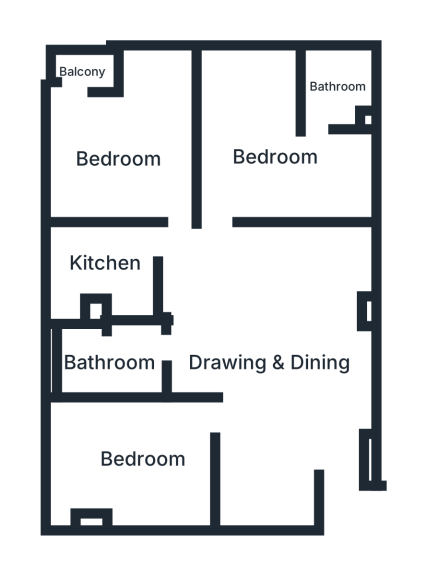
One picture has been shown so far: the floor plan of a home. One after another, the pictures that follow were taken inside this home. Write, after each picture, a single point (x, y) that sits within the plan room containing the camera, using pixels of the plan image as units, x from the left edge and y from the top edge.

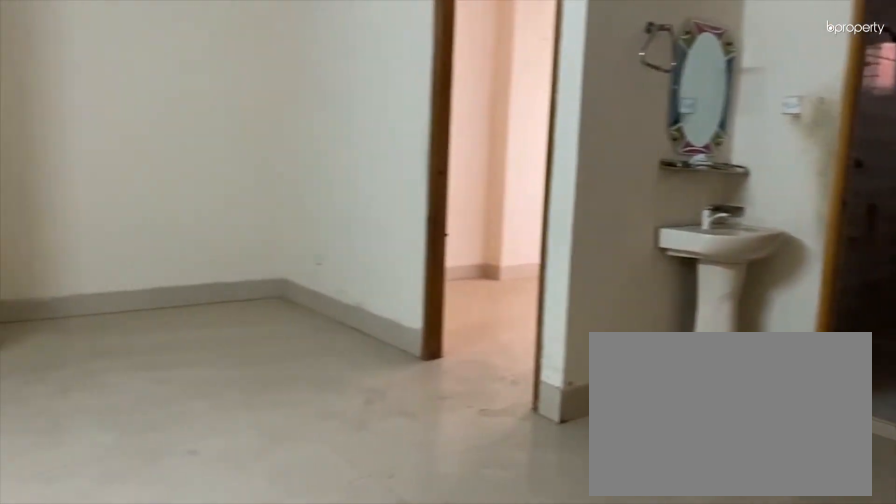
(271, 368)
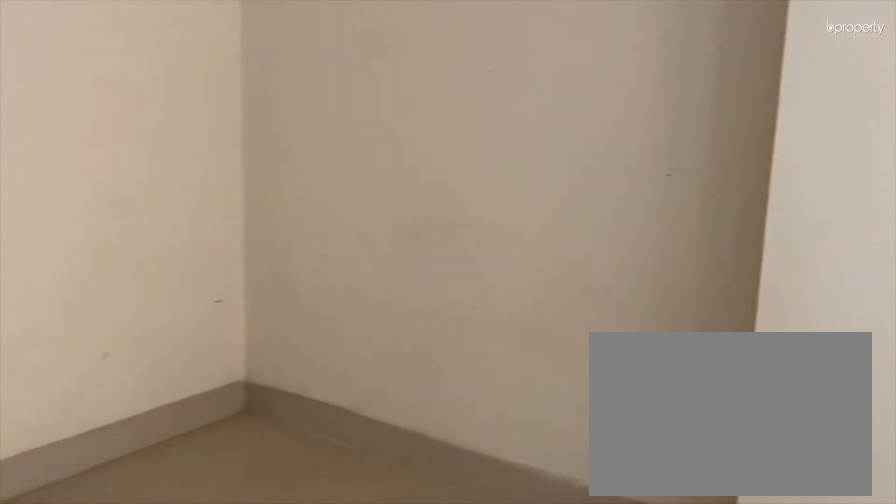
(147, 454)
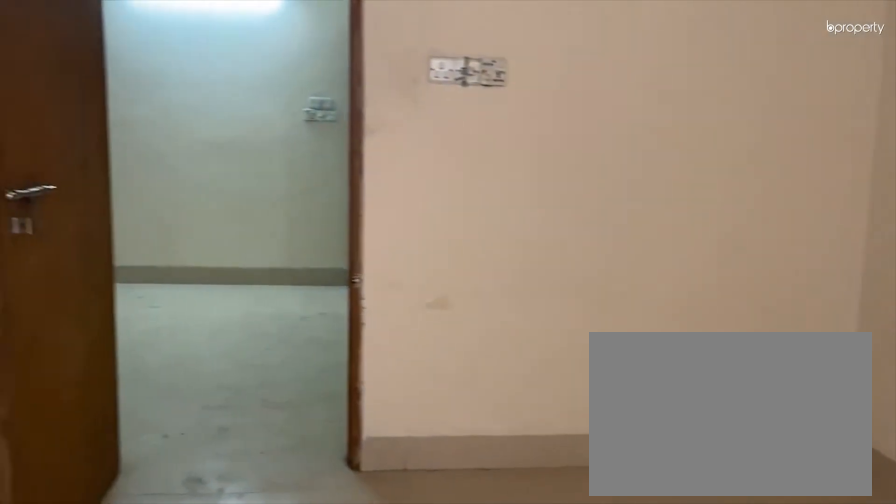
(147, 454)
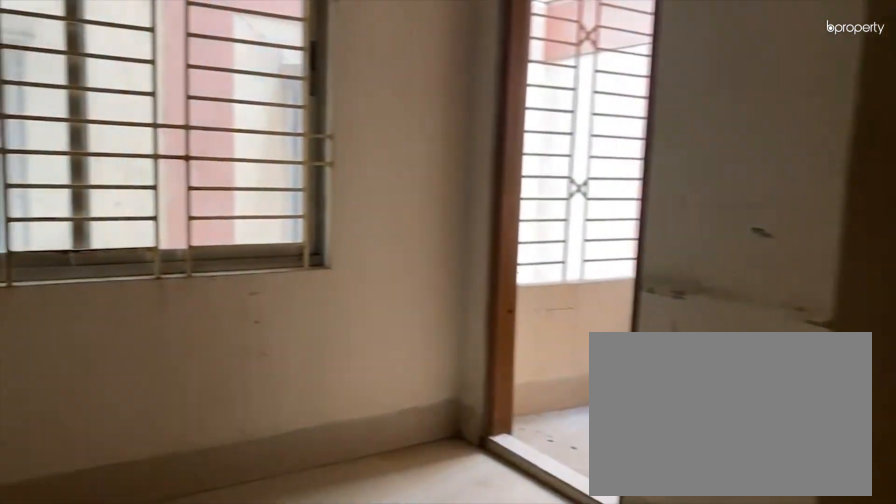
(115, 160)
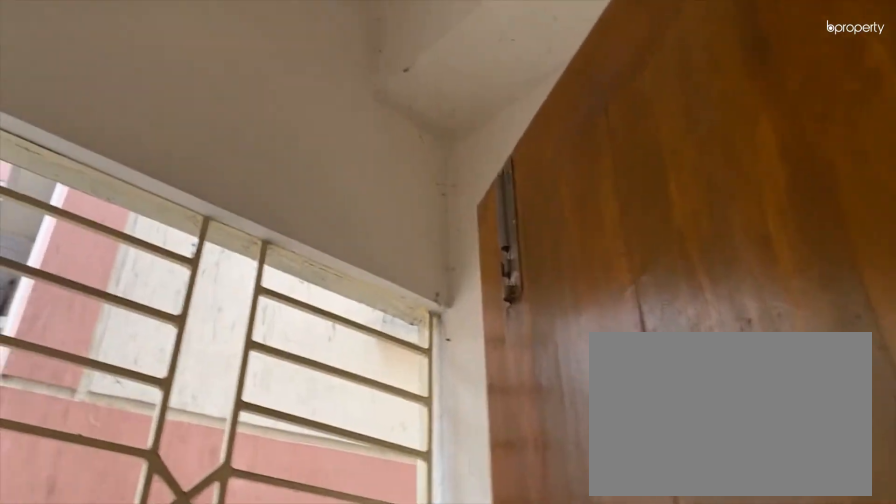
(83, 72)
